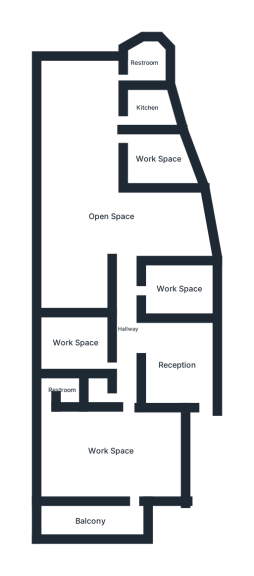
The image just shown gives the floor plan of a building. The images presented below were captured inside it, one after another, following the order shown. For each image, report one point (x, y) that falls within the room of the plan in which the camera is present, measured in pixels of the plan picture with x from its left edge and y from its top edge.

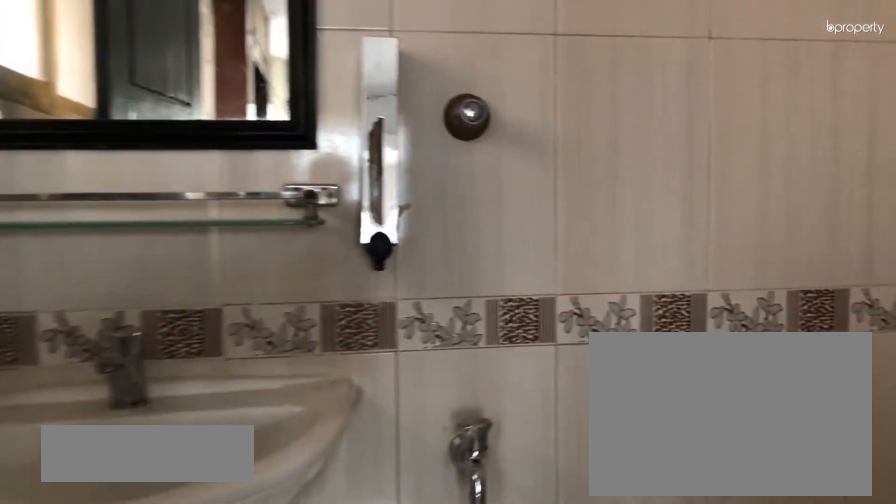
(59, 393)
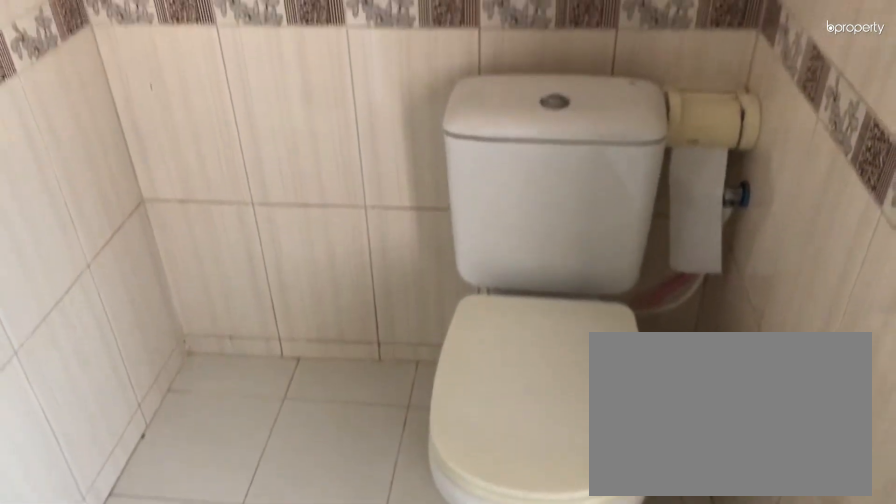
(59, 393)
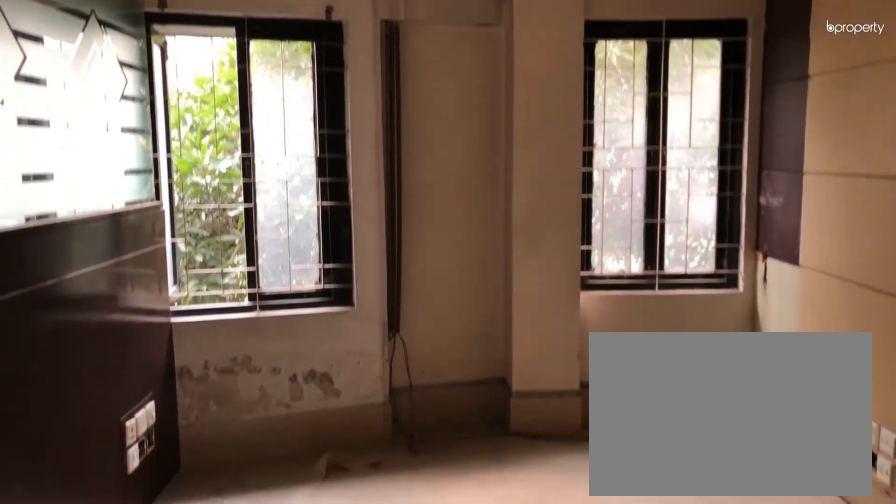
(179, 288)
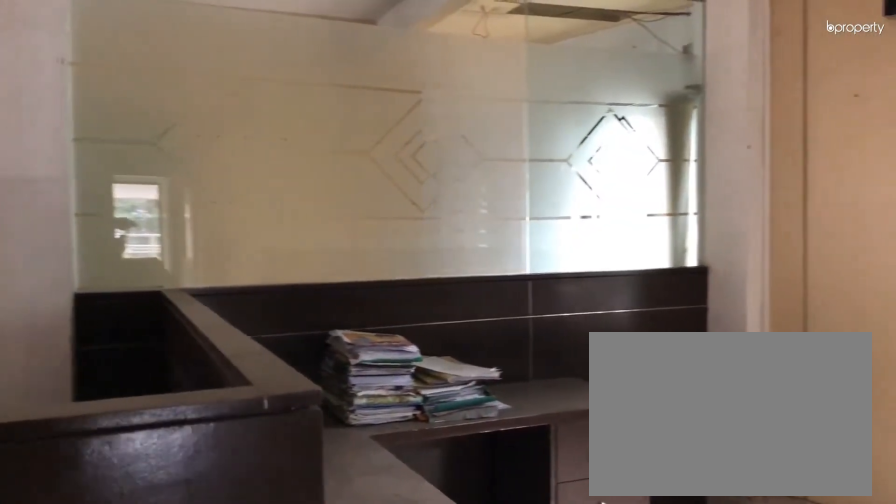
(110, 217)
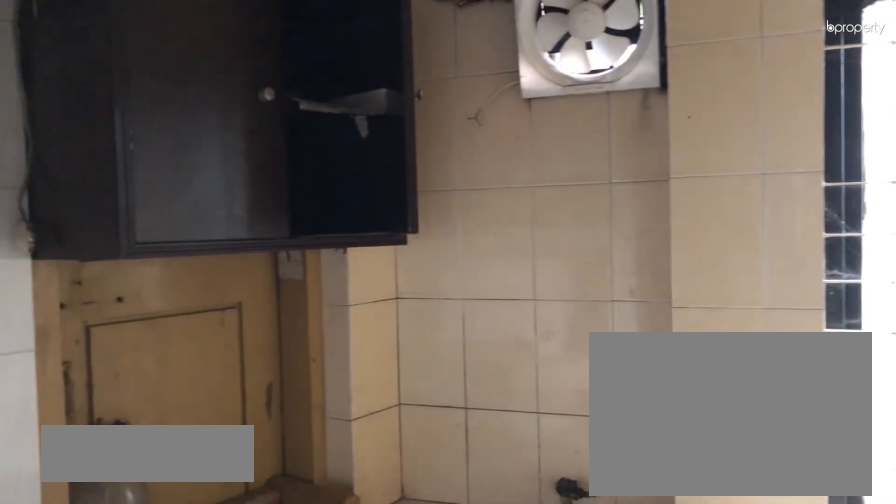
(144, 106)
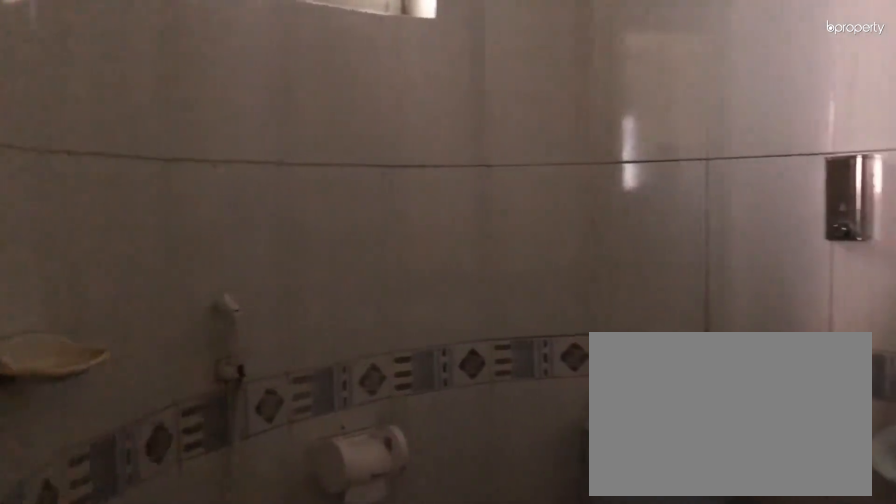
(142, 61)
